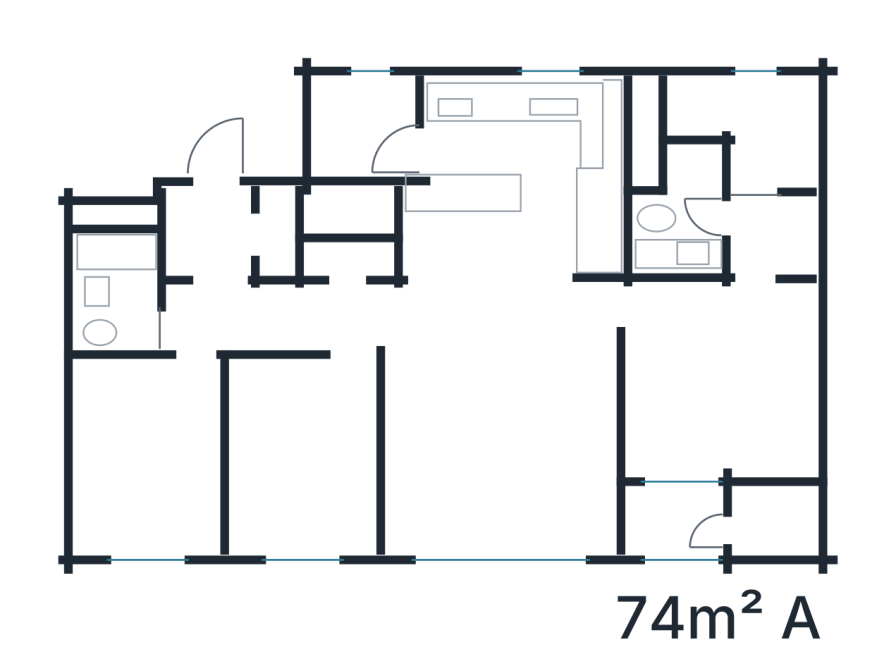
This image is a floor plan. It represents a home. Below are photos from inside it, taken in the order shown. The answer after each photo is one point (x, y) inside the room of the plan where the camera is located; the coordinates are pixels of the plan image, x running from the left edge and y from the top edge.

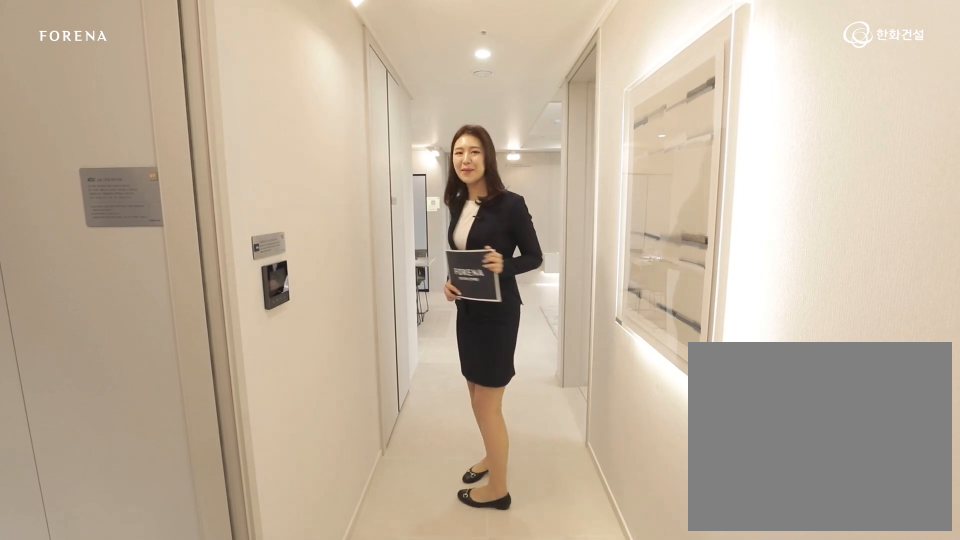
(319, 318)
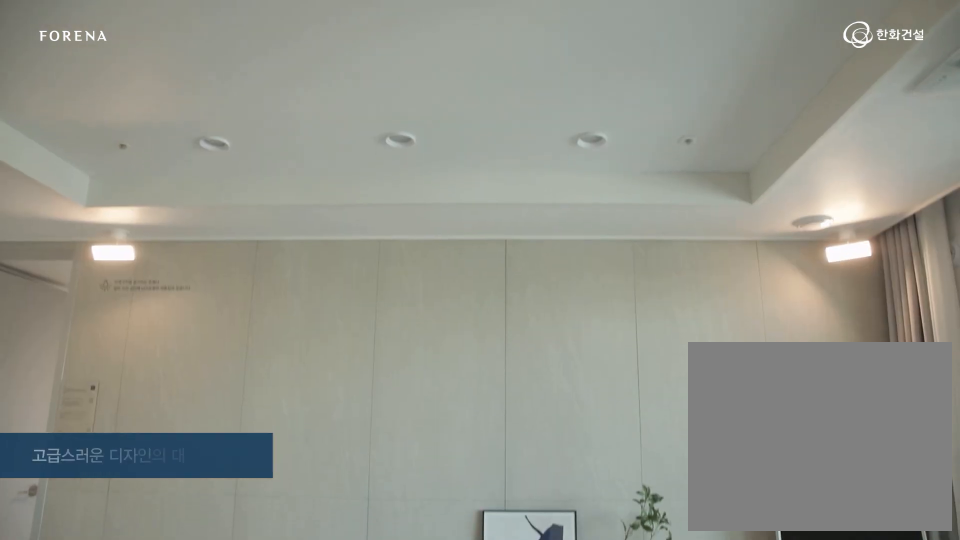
(508, 432)
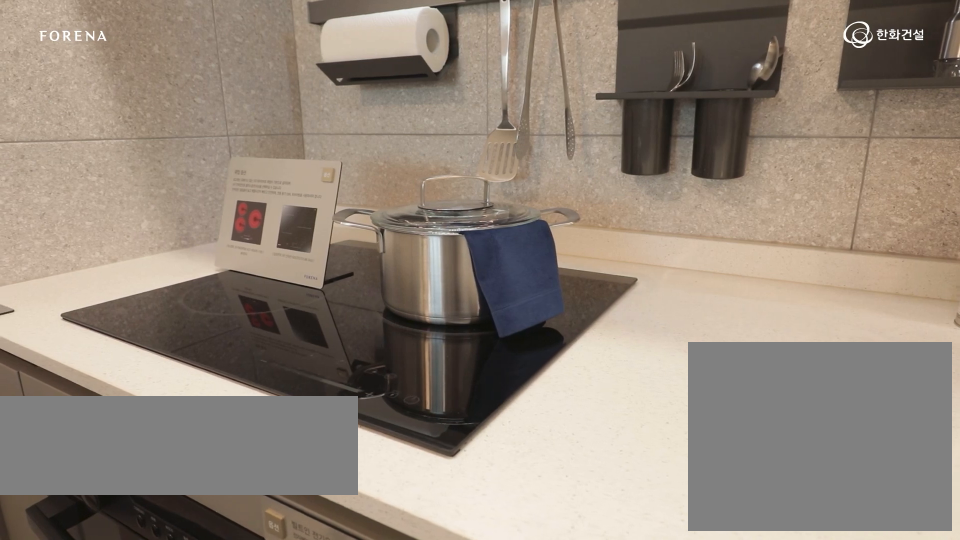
(492, 251)
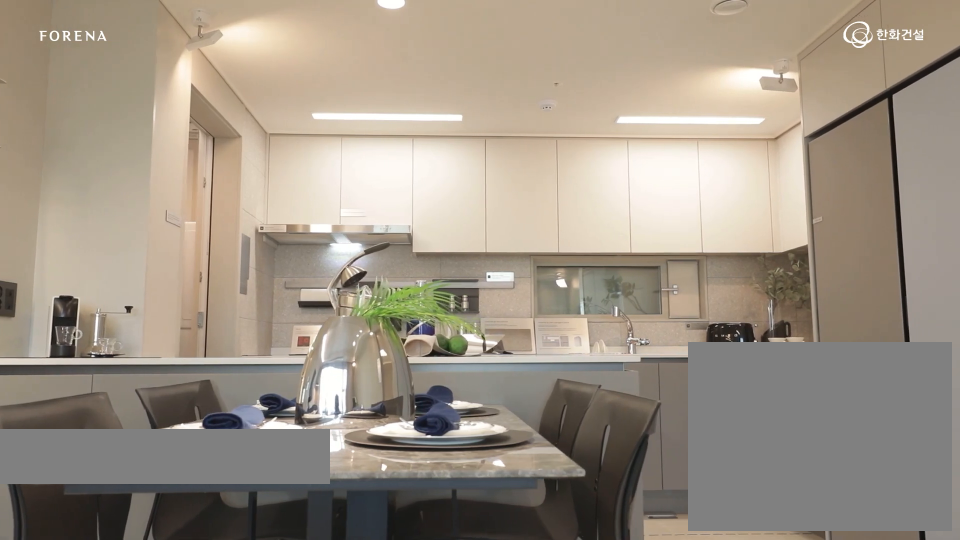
(492, 251)
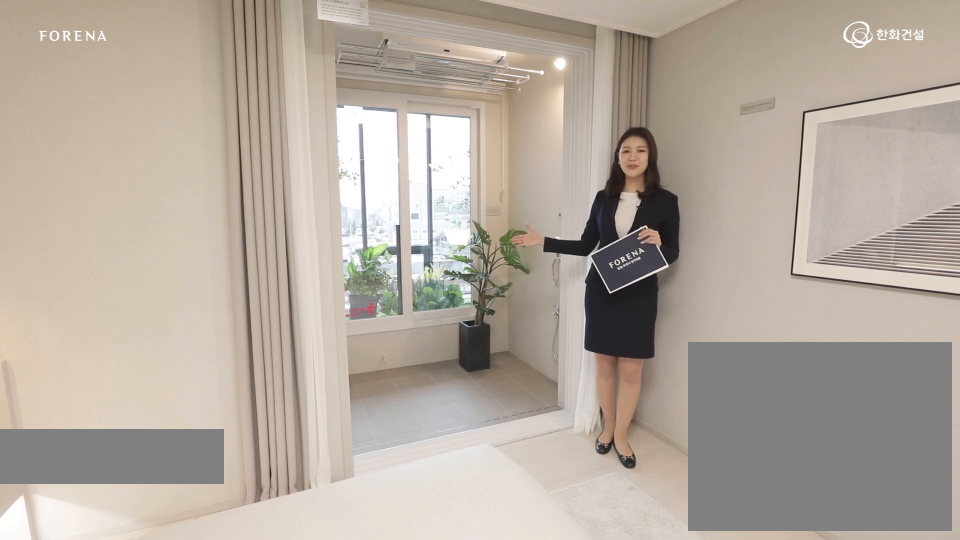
(723, 368)
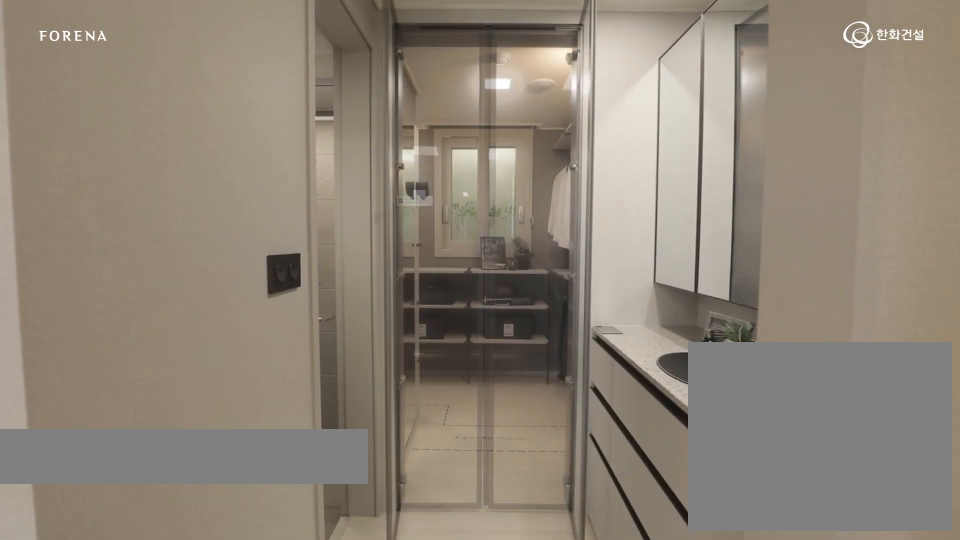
(723, 368)
